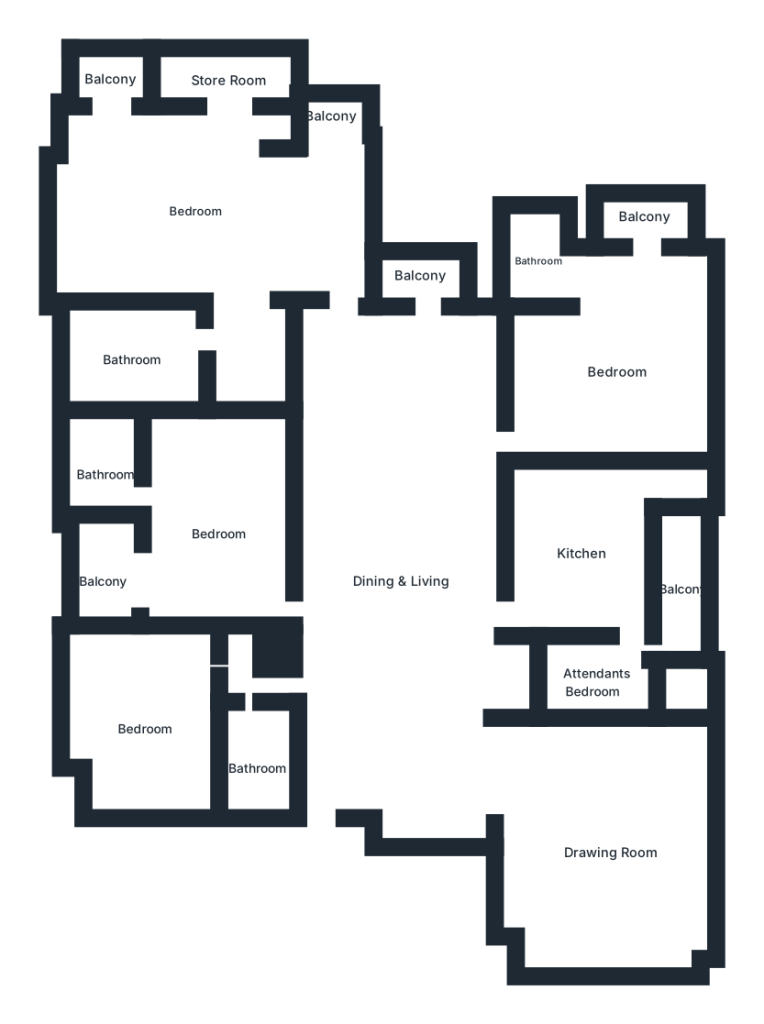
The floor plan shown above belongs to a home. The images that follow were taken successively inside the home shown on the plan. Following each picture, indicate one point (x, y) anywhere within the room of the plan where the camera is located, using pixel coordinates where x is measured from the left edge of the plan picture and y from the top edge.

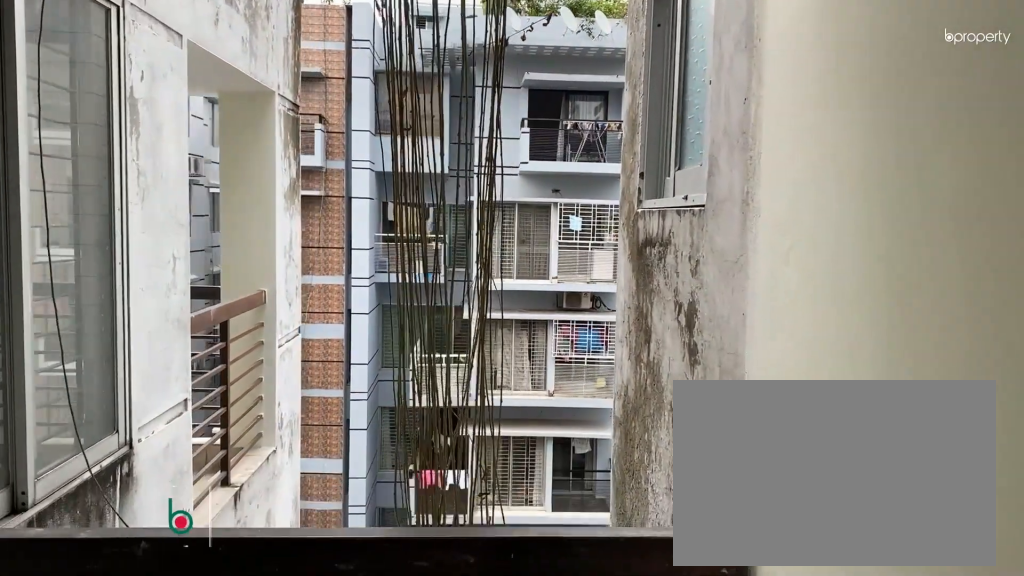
(421, 277)
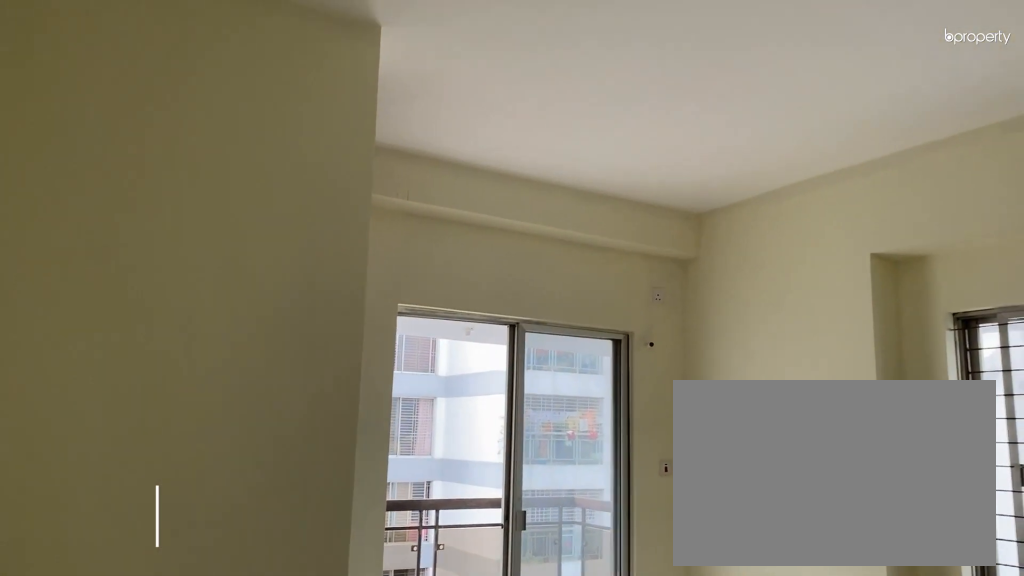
(619, 371)
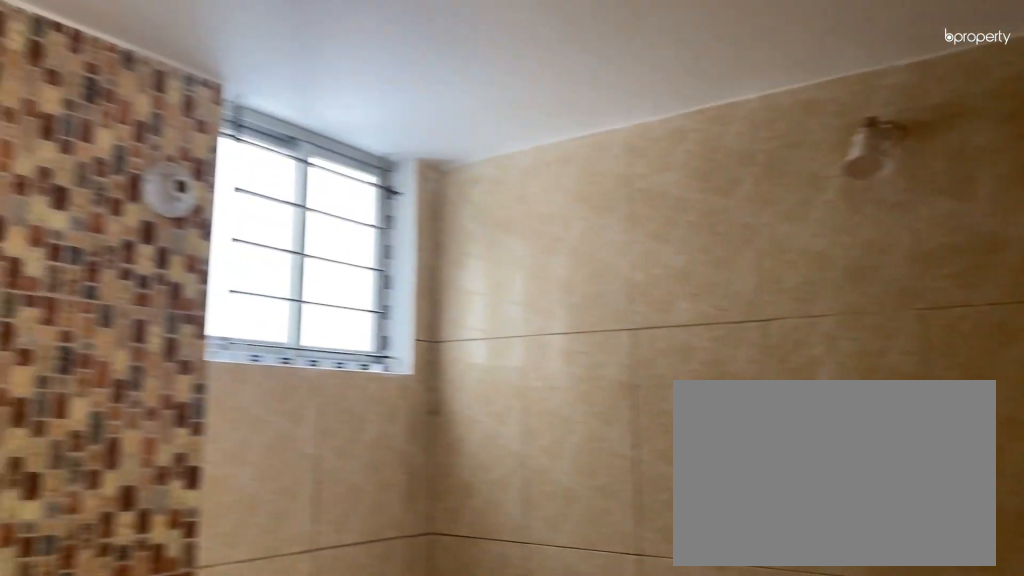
(535, 262)
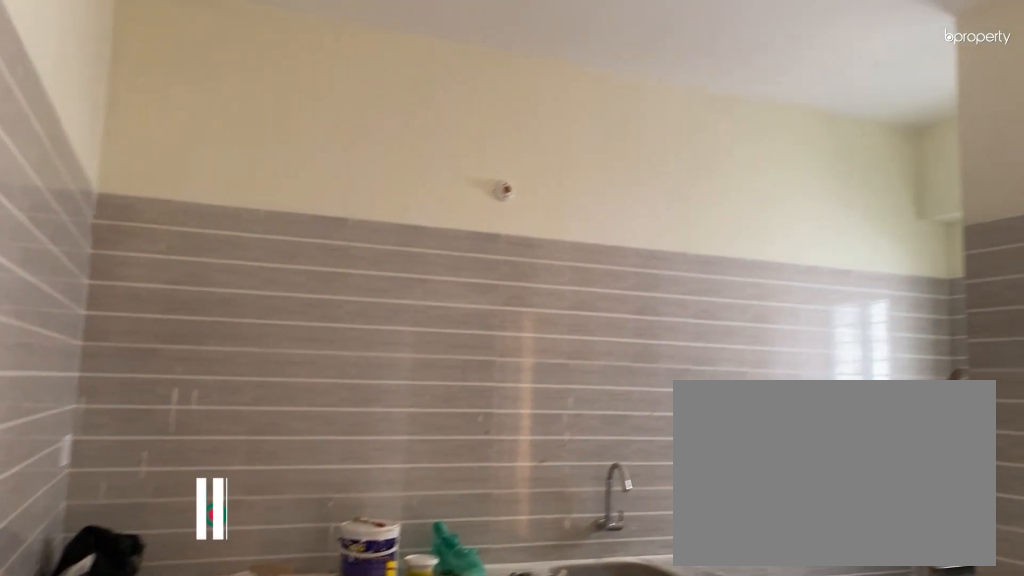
(585, 553)
